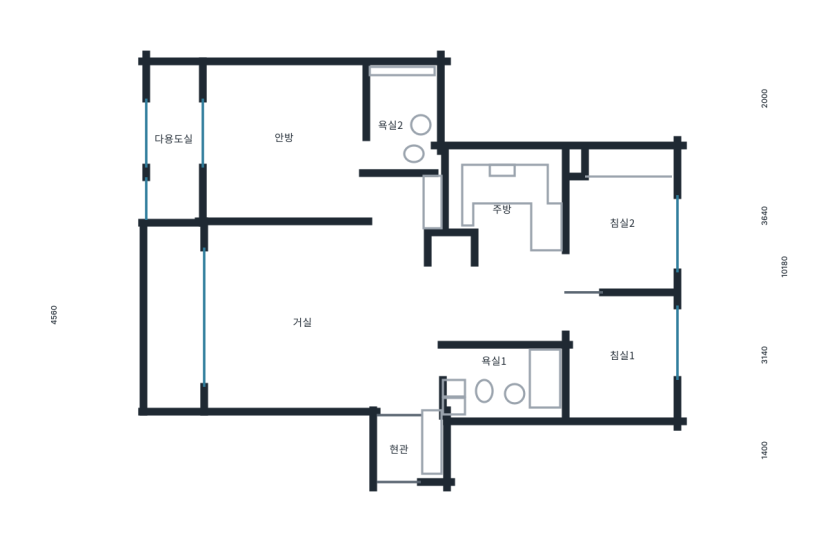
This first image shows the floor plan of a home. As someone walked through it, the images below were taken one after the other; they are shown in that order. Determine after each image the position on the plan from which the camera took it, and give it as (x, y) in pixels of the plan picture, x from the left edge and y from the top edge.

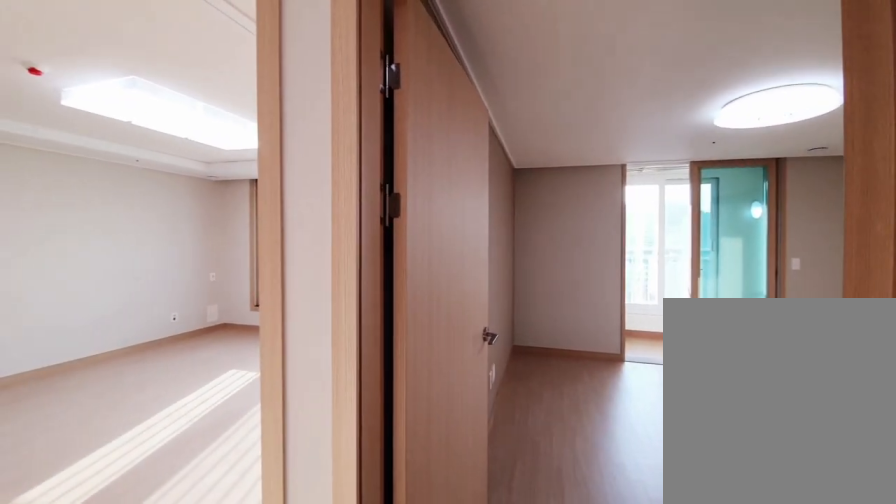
(401, 207)
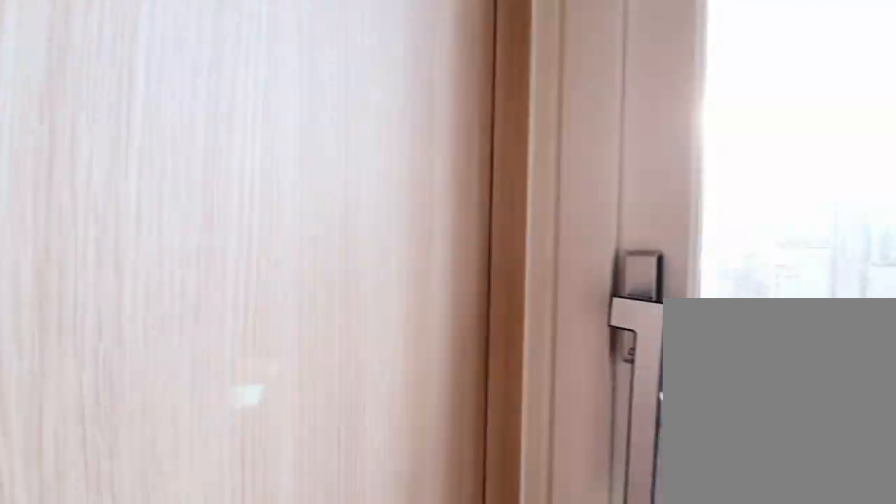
(195, 162)
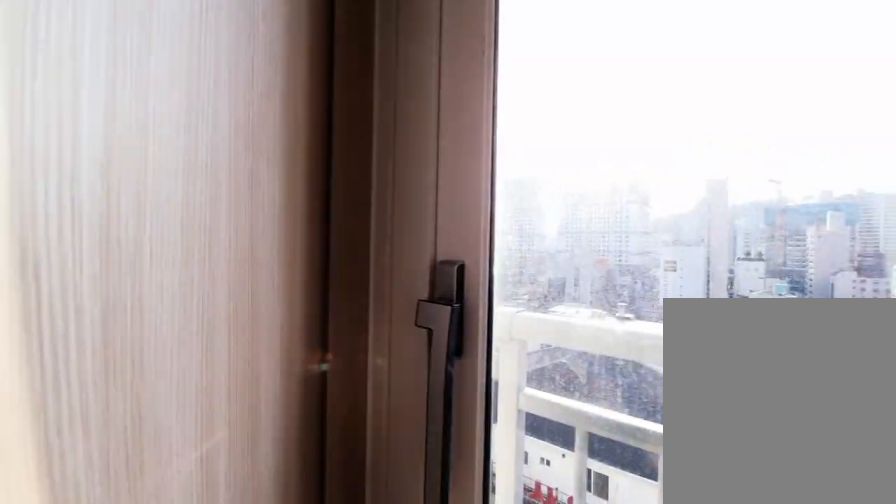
(195, 160)
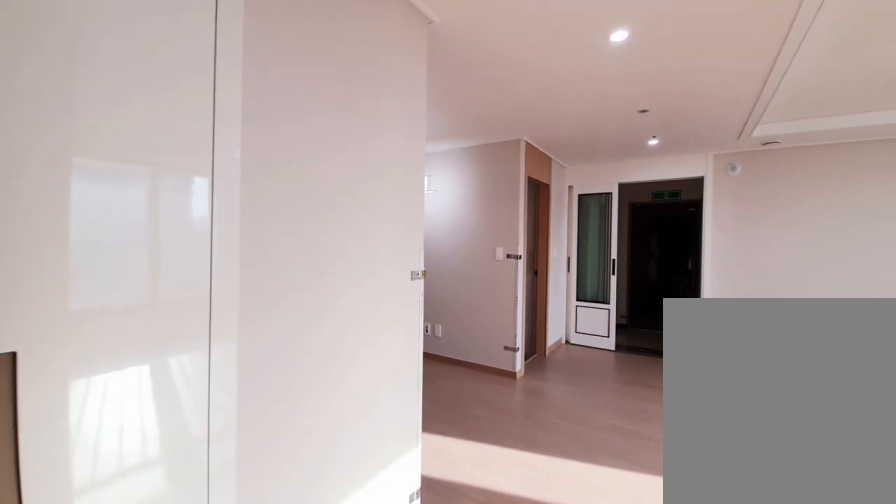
(393, 214)
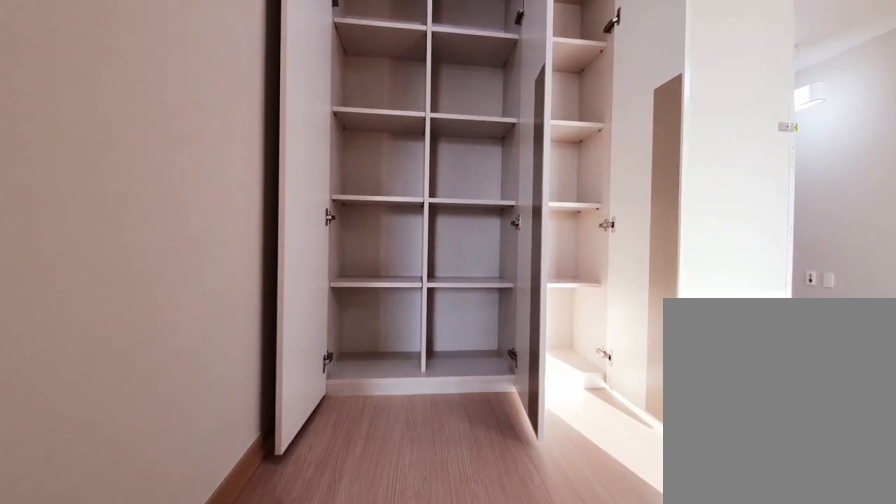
(394, 215)
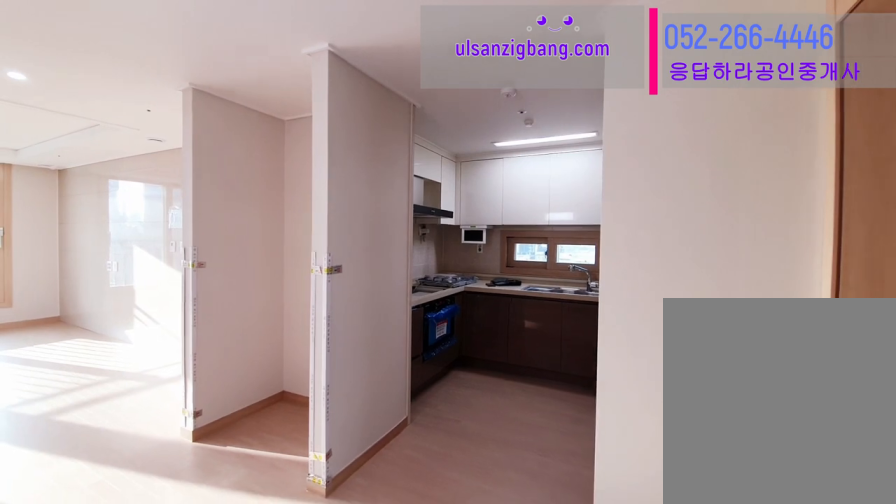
(532, 289)
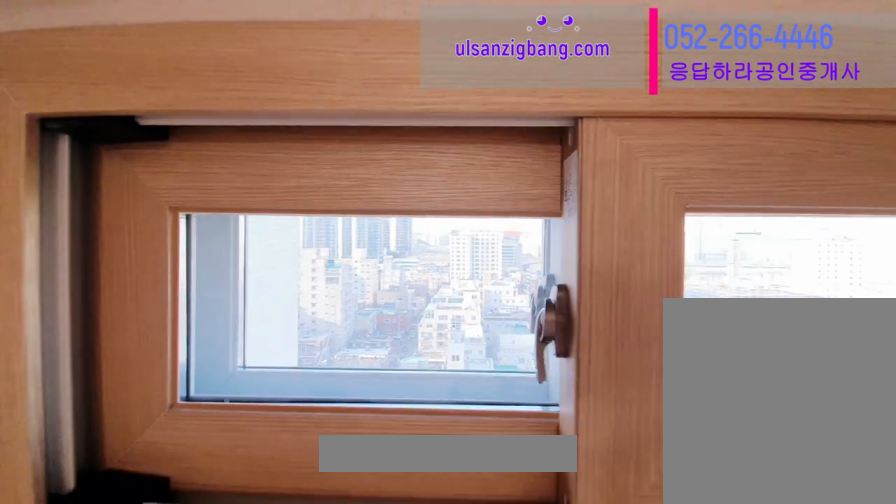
(508, 219)
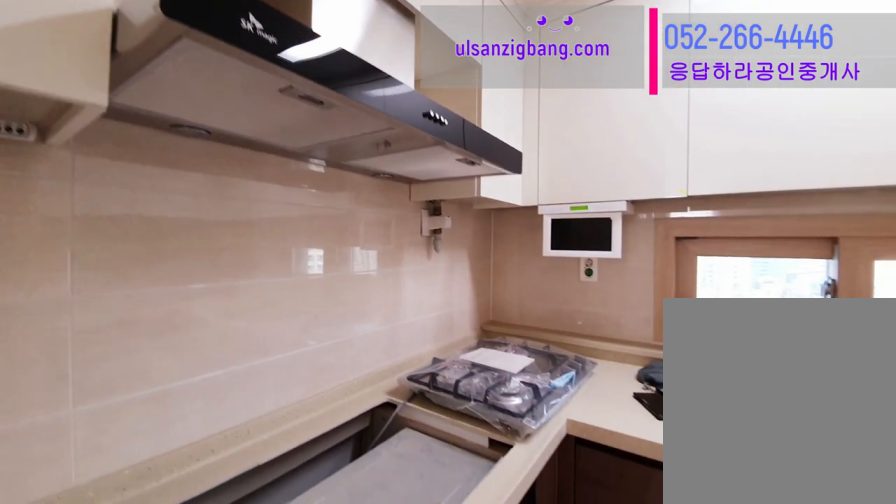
(509, 219)
